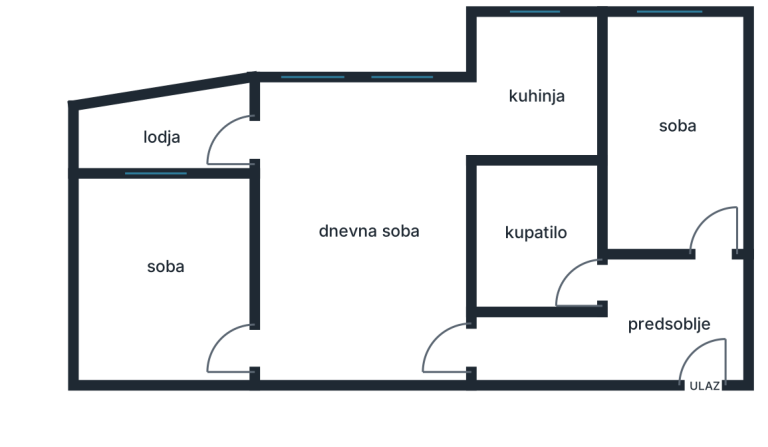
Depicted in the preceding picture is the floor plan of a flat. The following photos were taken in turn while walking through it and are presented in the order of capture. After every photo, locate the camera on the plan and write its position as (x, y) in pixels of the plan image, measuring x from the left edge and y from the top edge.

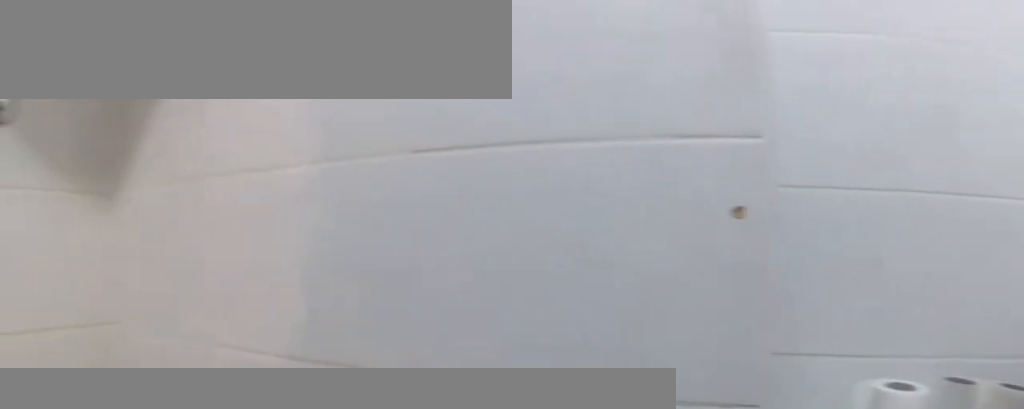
(574, 191)
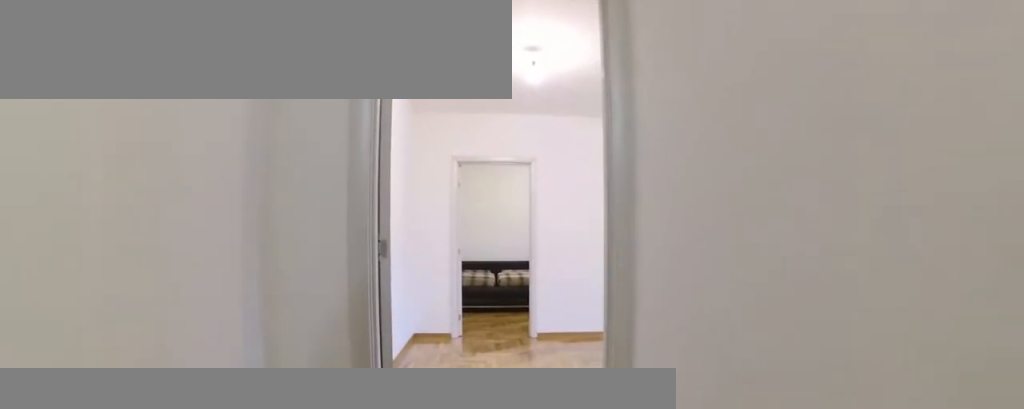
(575, 340)
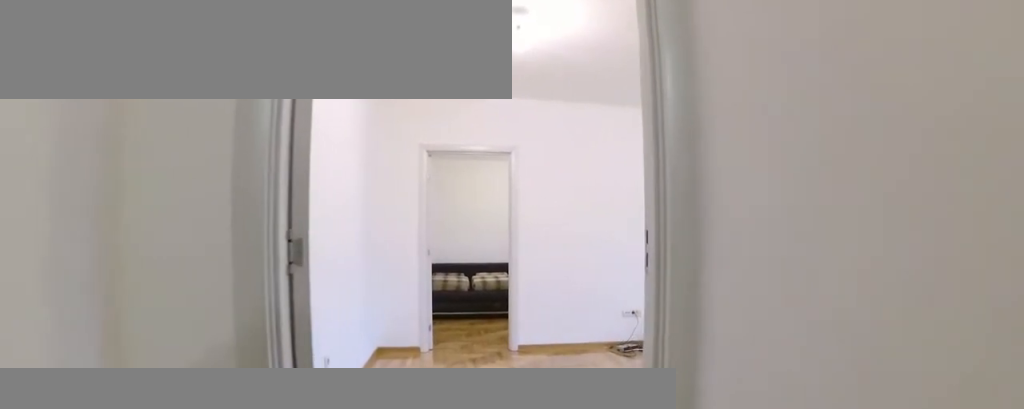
(544, 341)
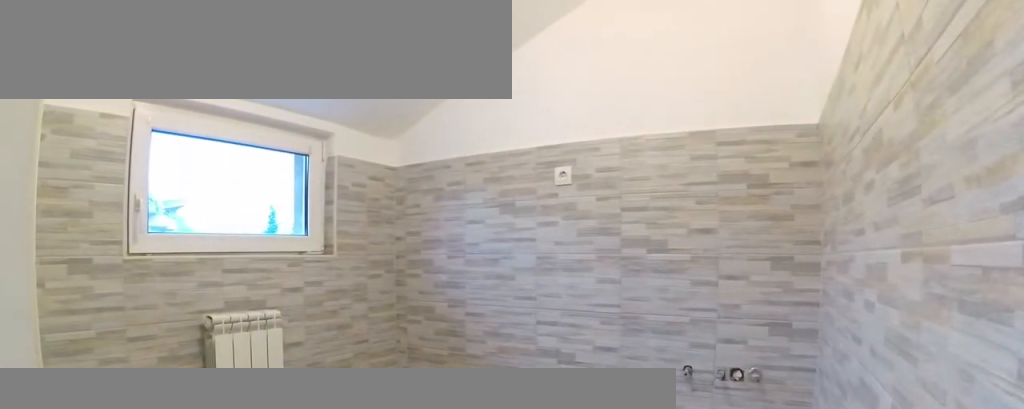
(463, 156)
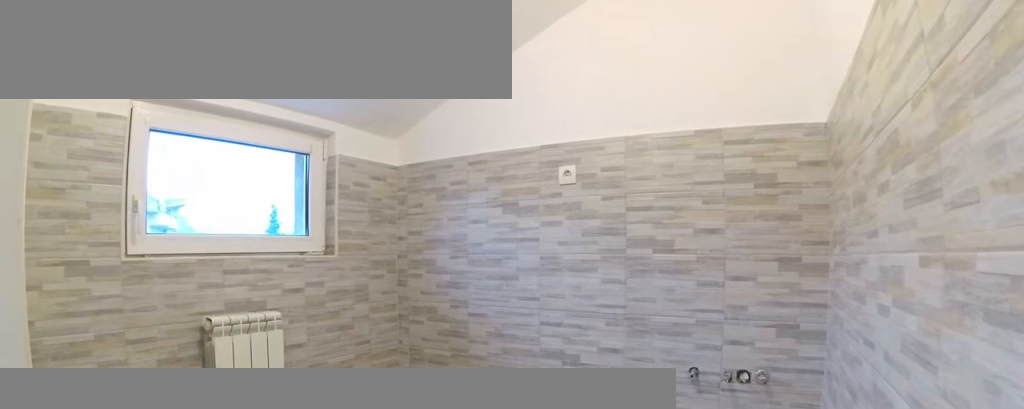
(466, 159)
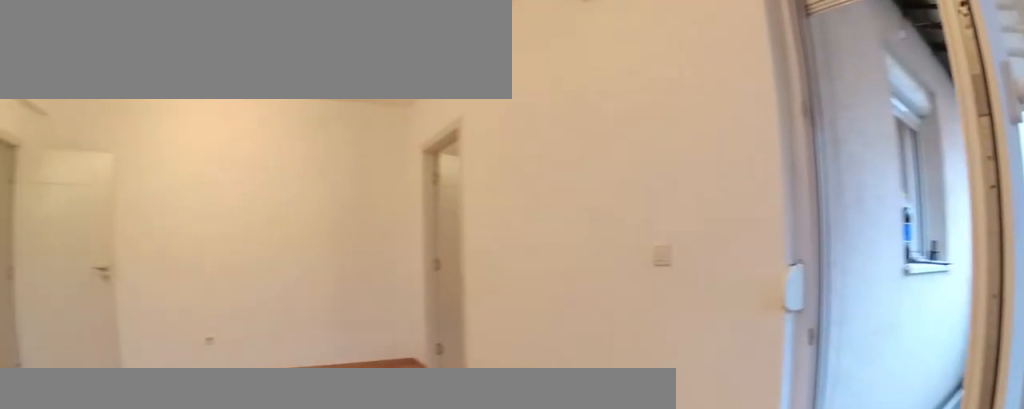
(300, 107)
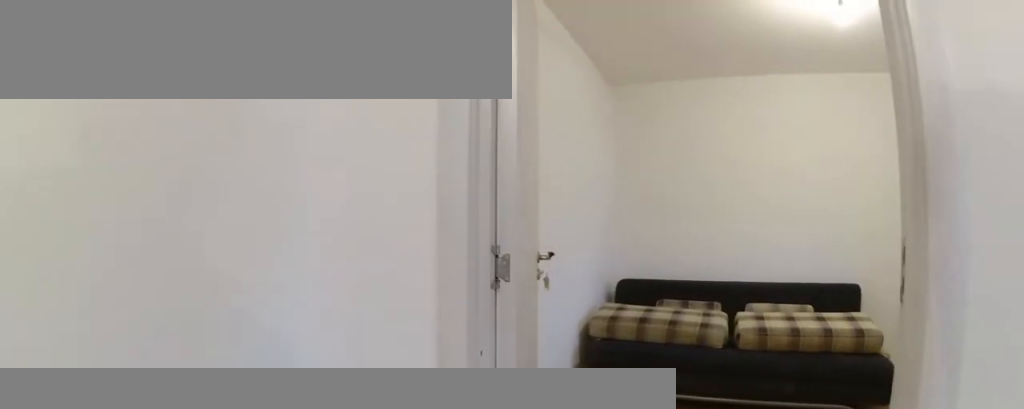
(310, 339)
